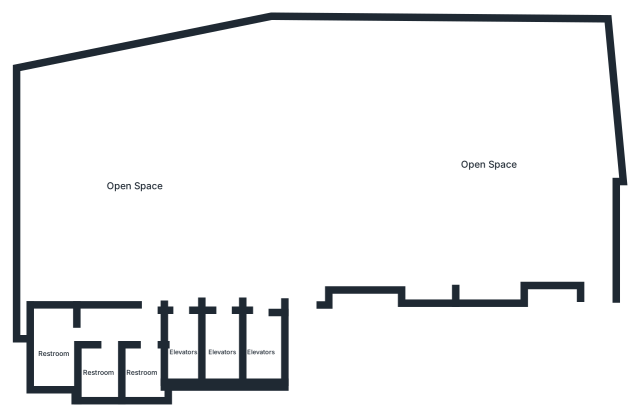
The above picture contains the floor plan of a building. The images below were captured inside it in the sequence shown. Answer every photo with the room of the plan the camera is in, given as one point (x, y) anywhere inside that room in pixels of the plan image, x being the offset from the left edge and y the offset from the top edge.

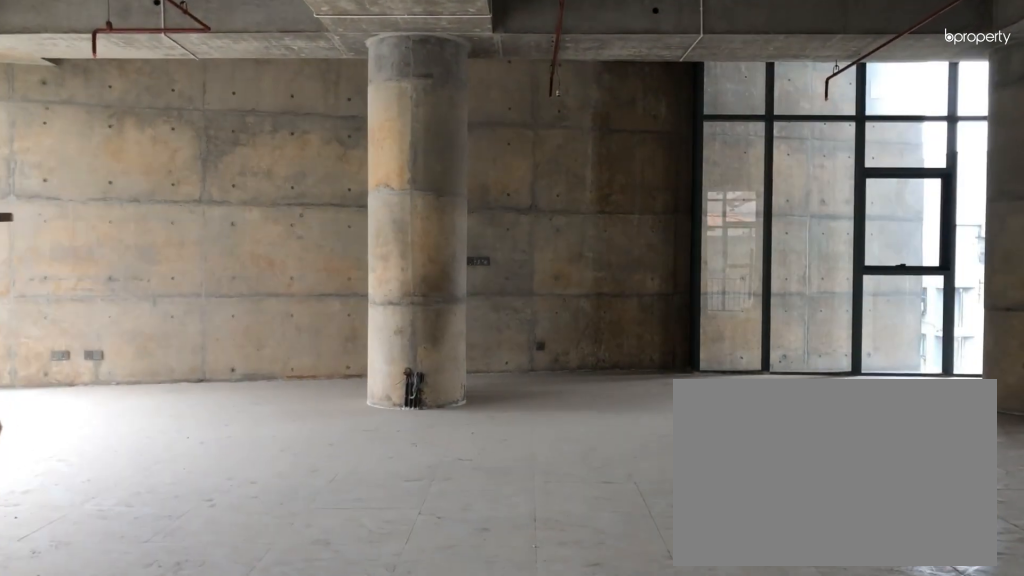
(182, 289)
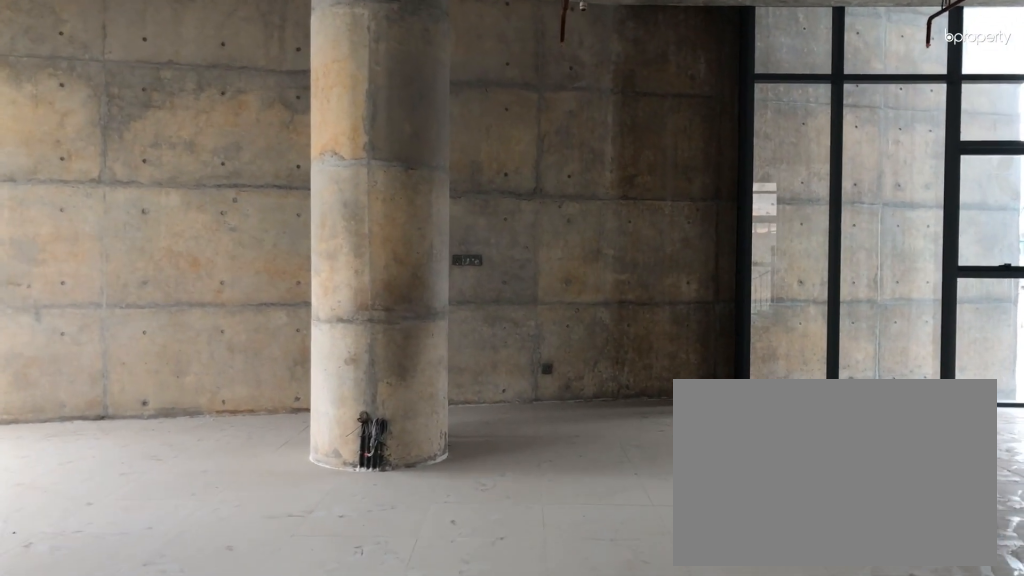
(136, 187)
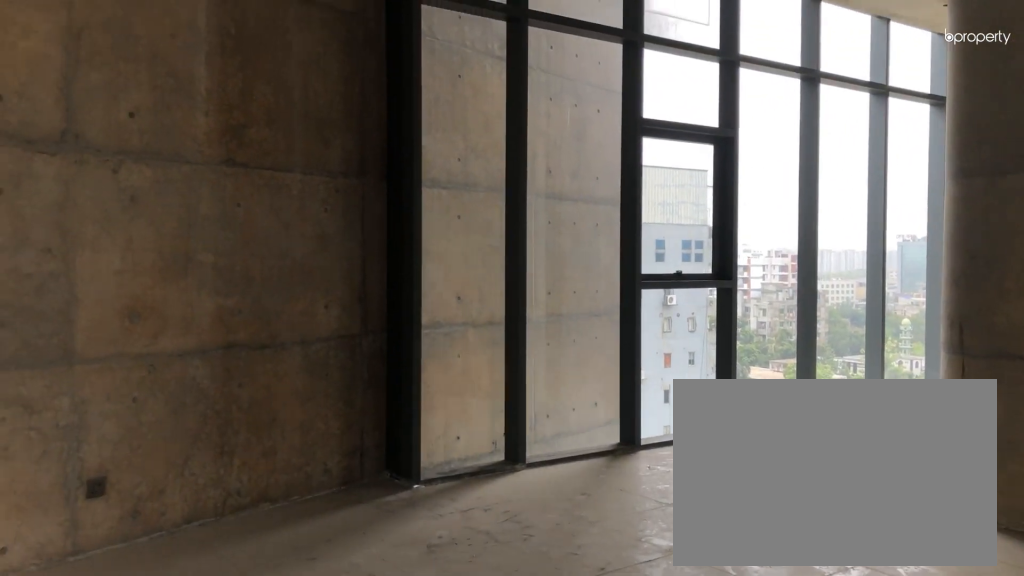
(136, 187)
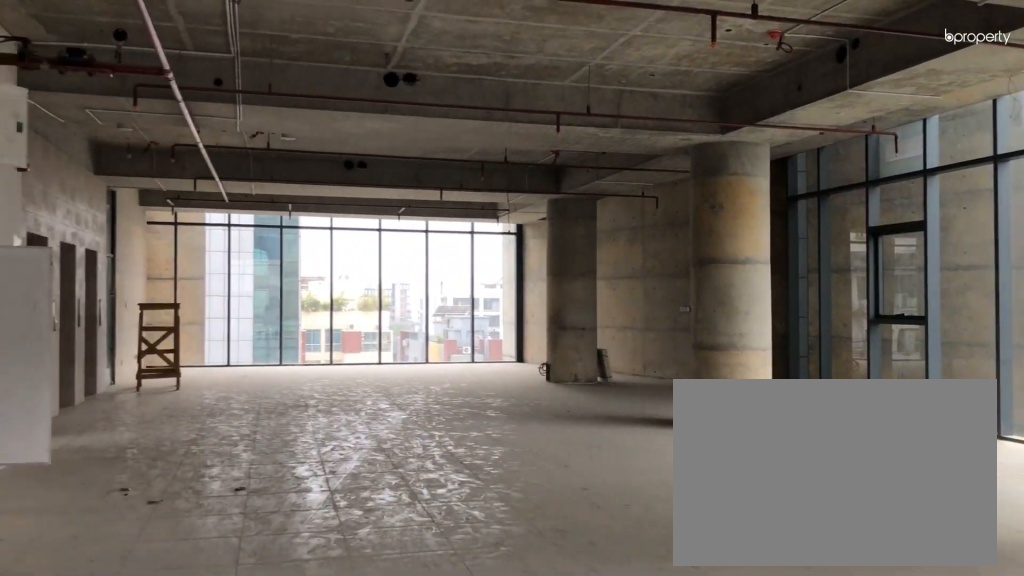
(487, 165)
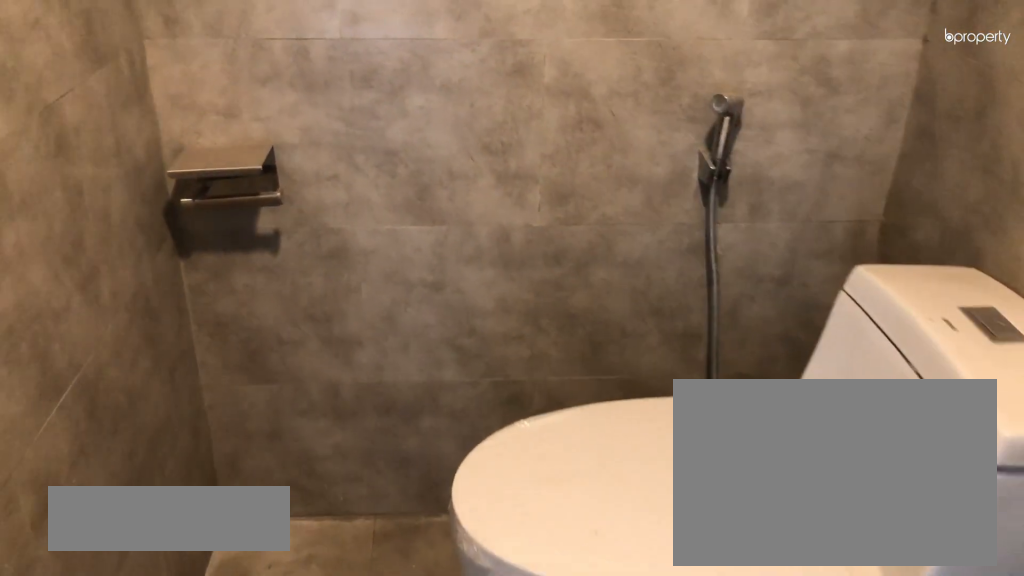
(140, 372)
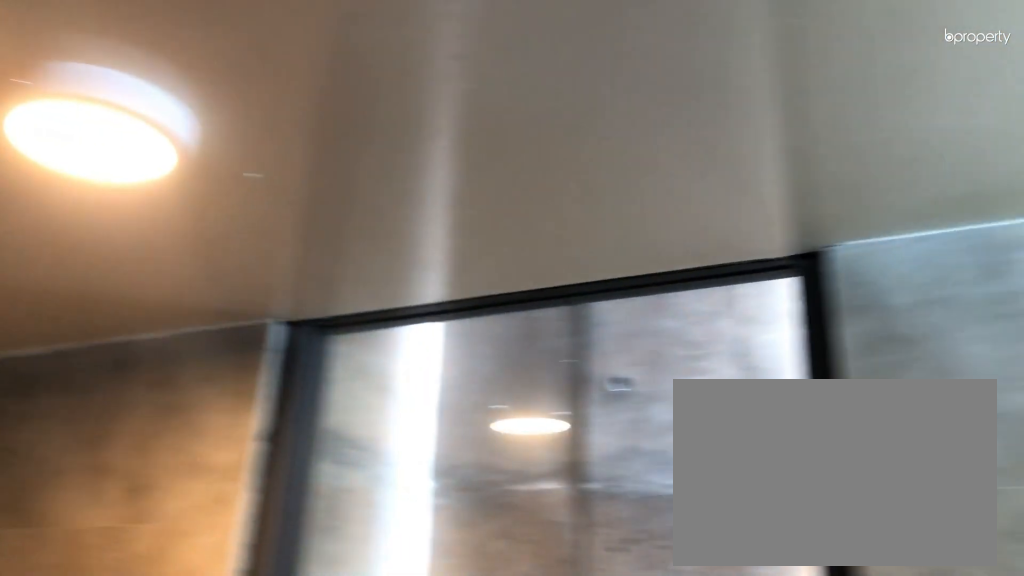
(55, 353)
